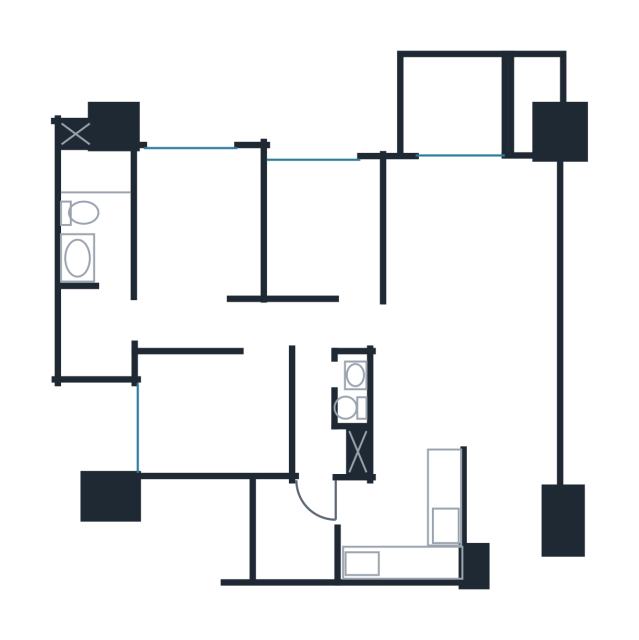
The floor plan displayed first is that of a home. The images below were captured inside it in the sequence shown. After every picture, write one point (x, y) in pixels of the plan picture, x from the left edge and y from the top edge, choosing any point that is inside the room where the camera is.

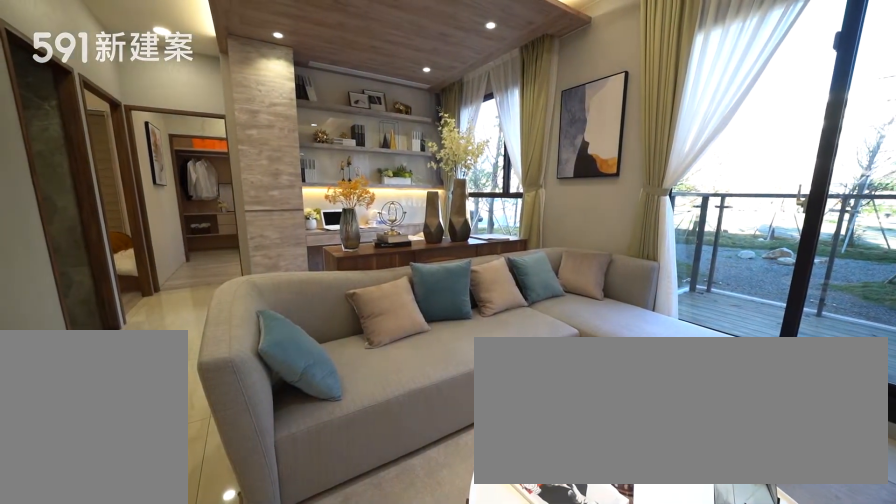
(476, 231)
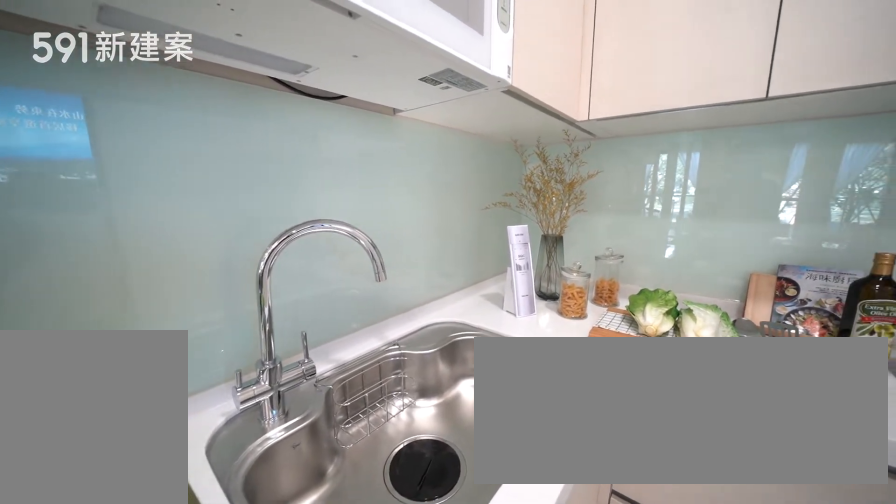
(404, 528)
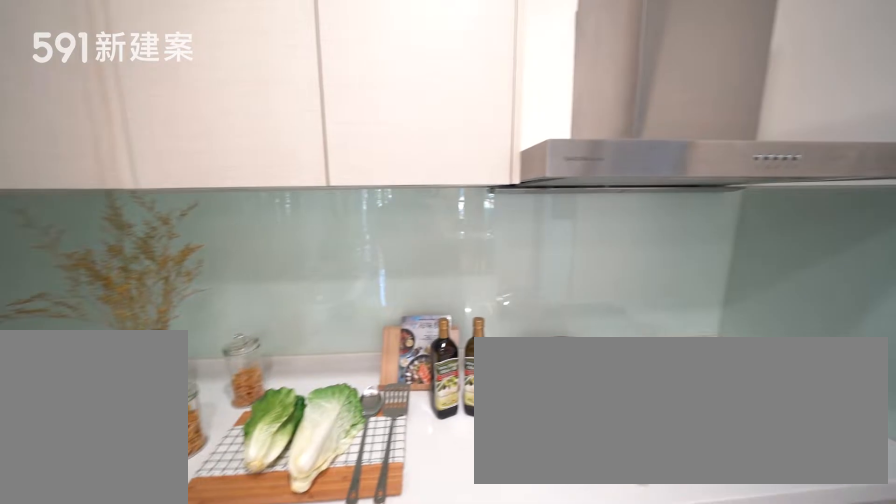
(404, 528)
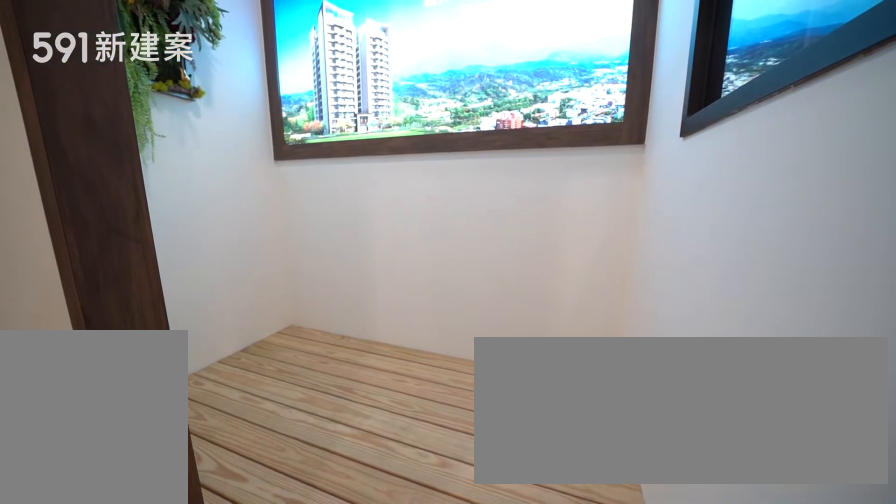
(294, 527)
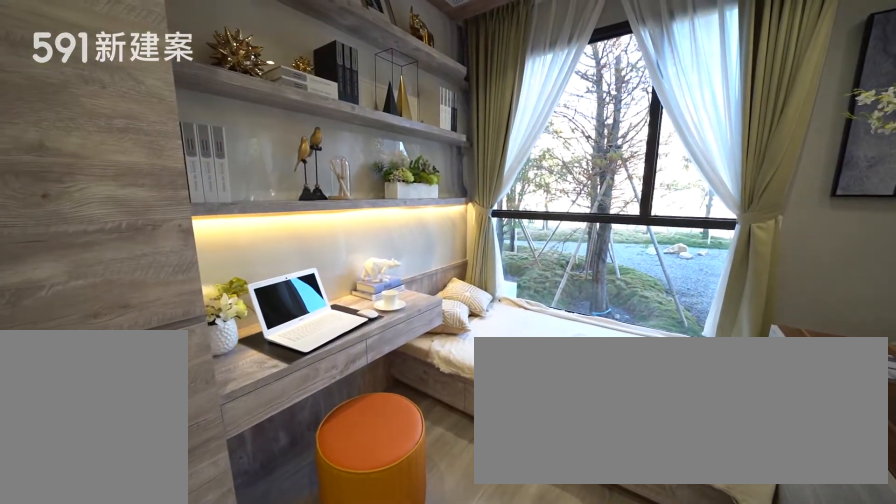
(324, 226)
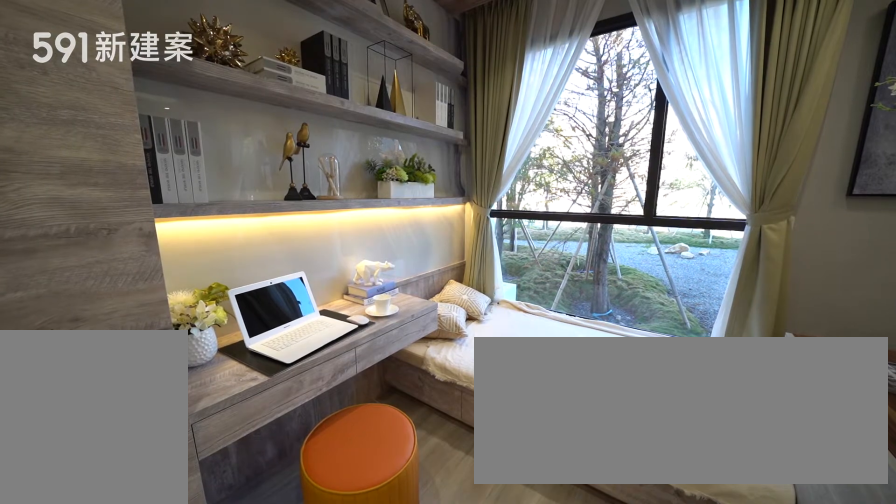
(324, 226)
